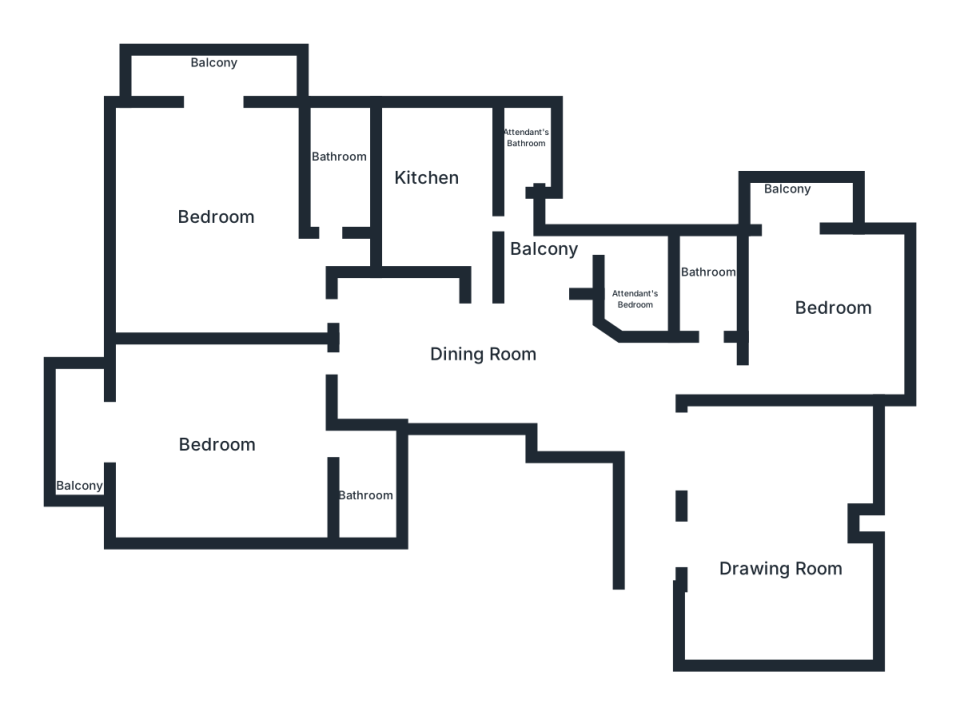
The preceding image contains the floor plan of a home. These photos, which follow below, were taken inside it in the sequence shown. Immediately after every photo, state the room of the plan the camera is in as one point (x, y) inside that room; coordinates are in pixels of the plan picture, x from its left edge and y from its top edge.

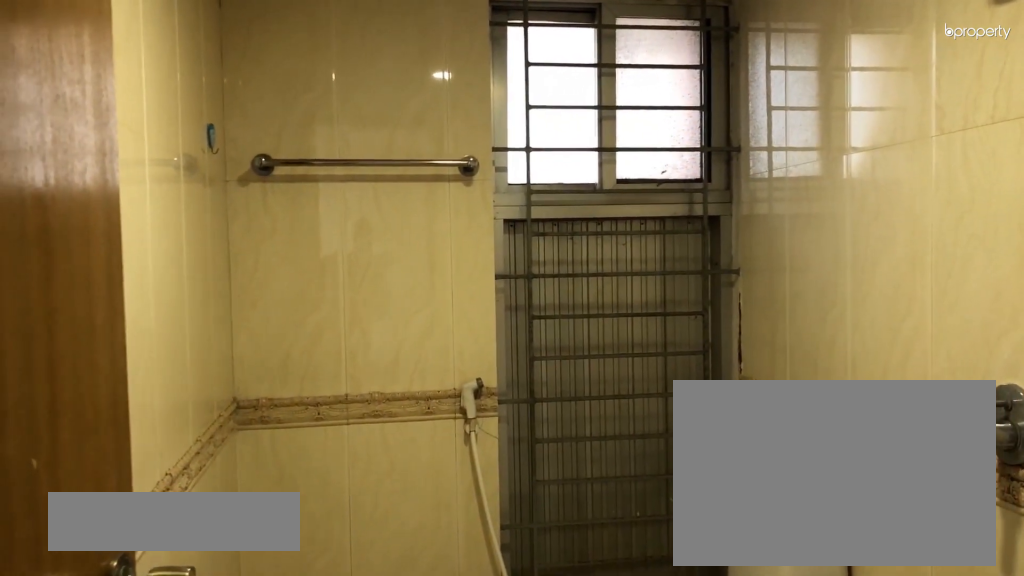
(336, 161)
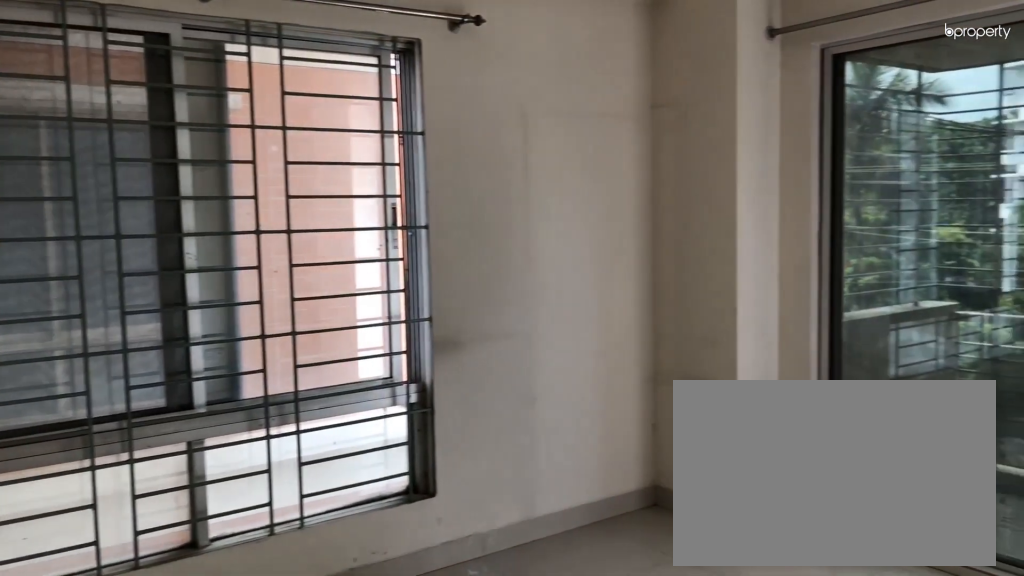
(212, 438)
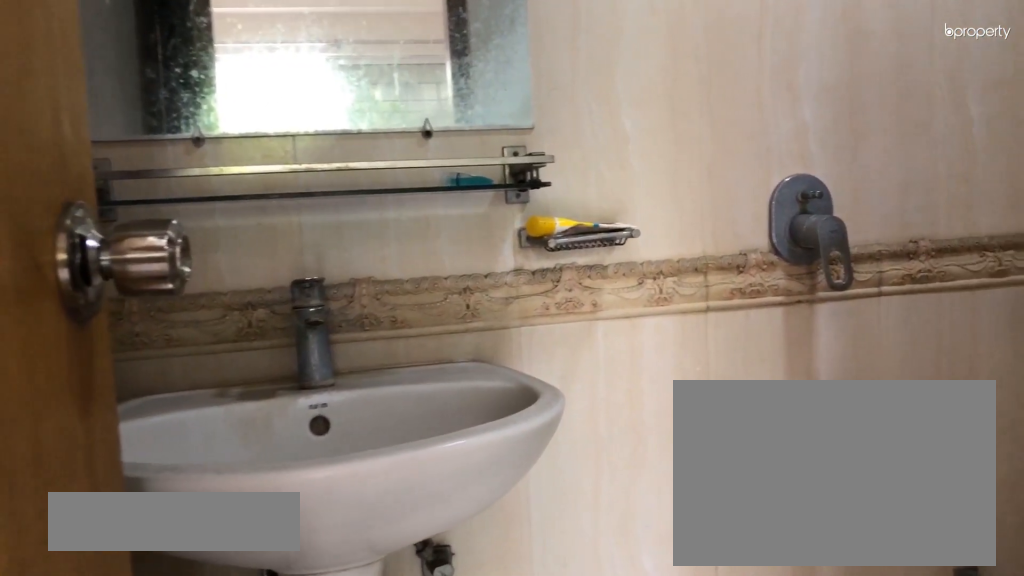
(367, 481)
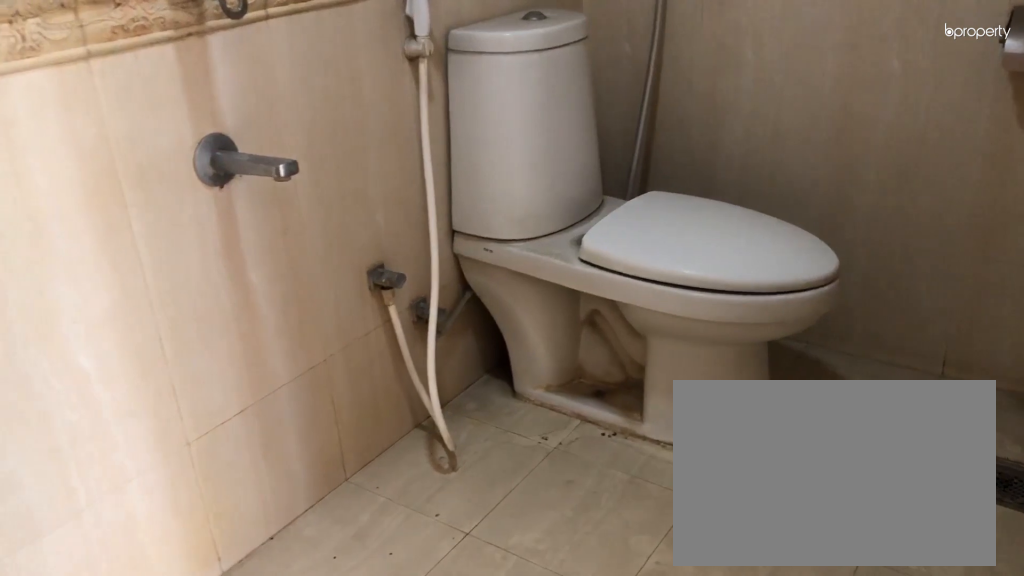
(367, 481)
